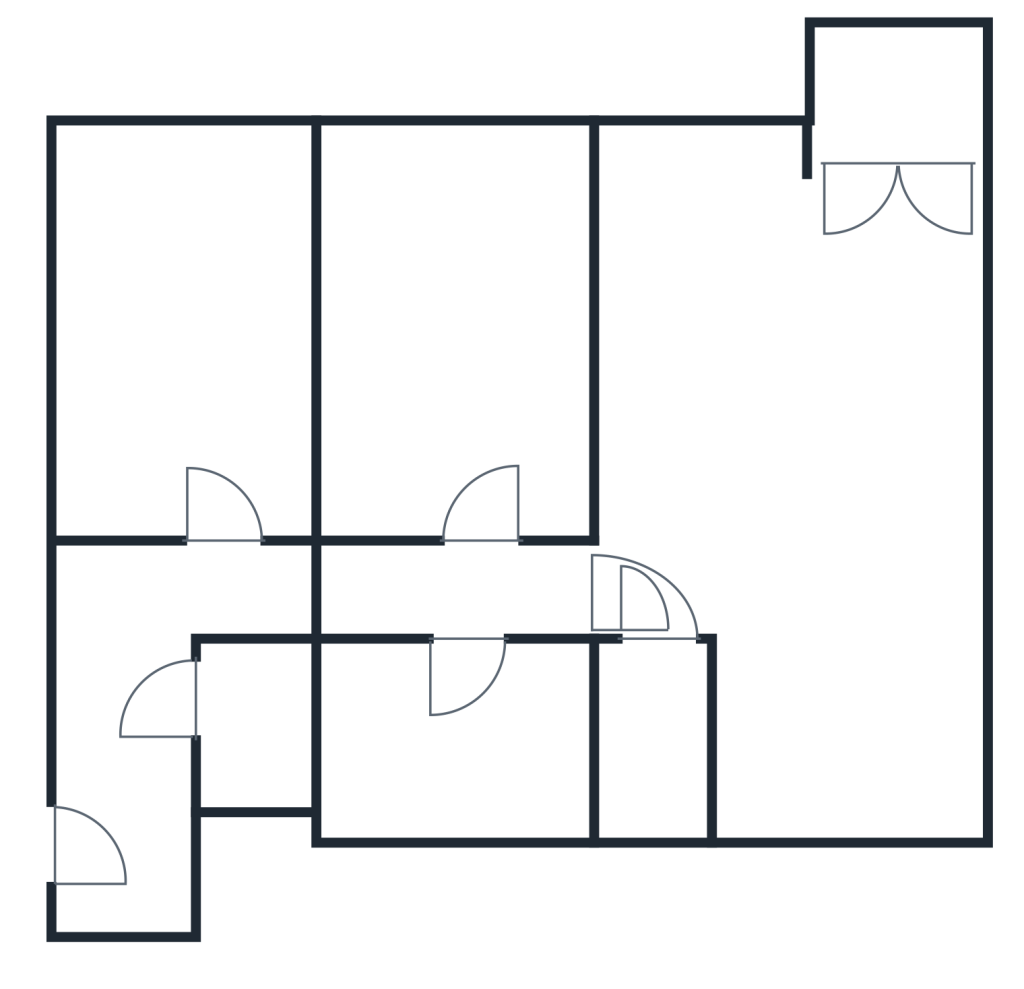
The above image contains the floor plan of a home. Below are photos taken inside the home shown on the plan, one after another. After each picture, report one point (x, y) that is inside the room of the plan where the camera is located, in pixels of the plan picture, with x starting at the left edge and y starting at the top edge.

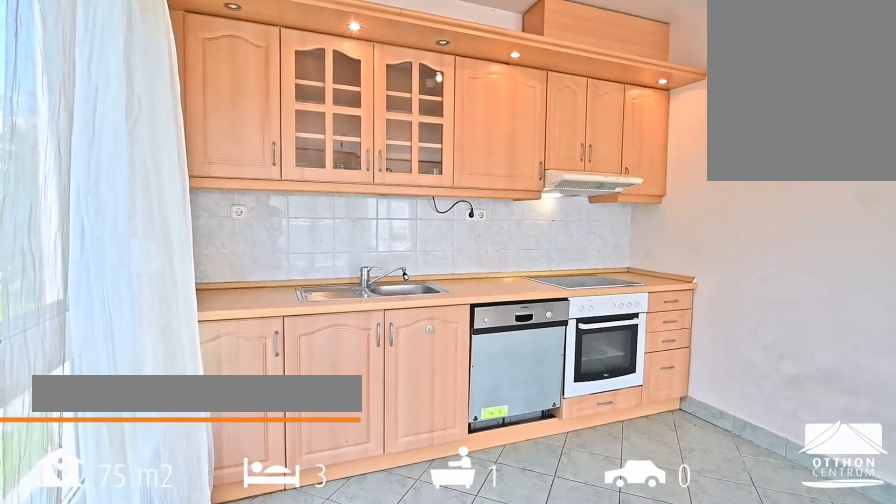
(797, 444)
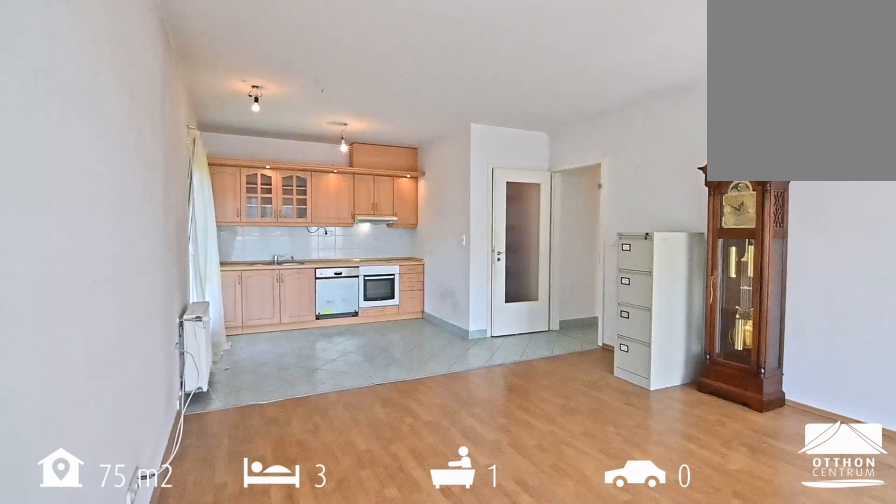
(797, 444)
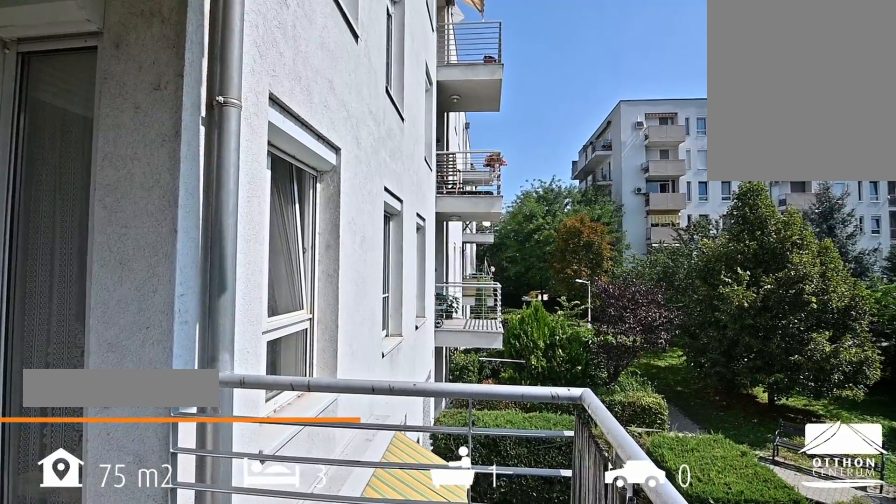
(901, 83)
